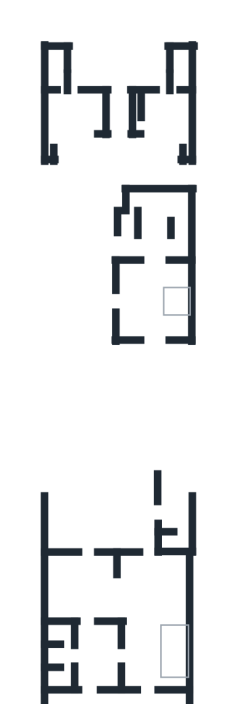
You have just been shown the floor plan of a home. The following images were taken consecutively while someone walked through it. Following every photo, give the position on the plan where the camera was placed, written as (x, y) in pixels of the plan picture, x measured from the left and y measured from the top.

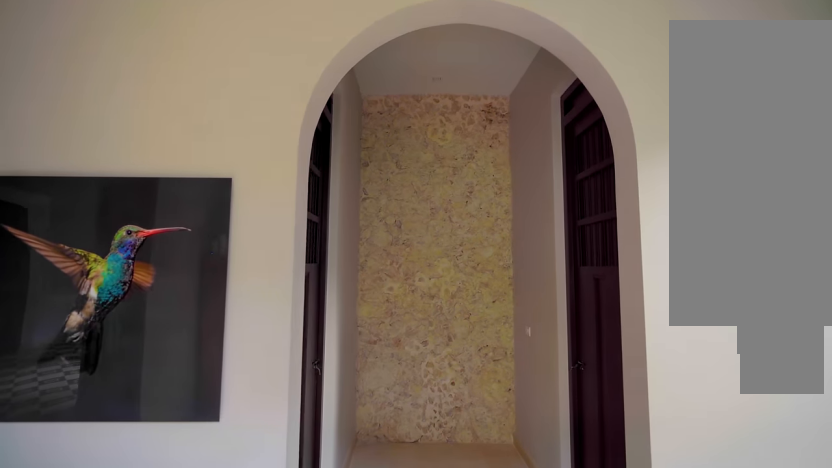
(103, 657)
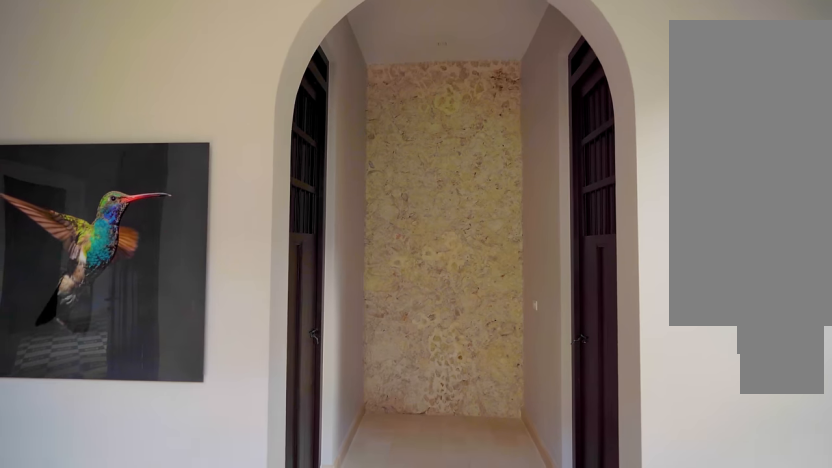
(103, 657)
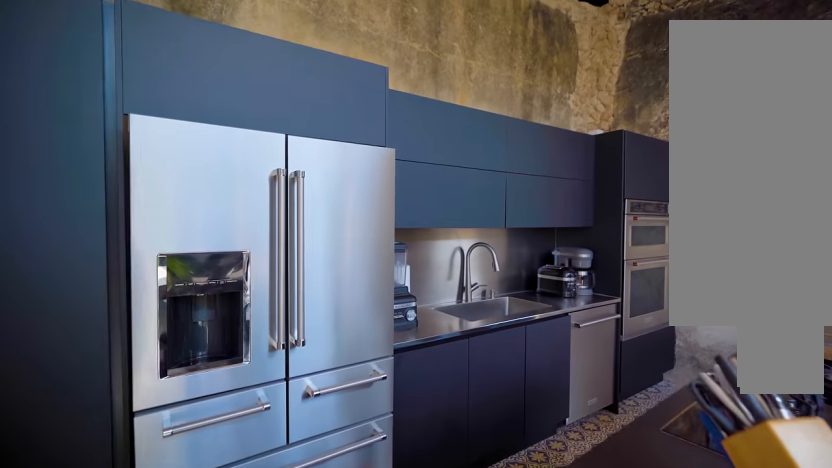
(104, 571)
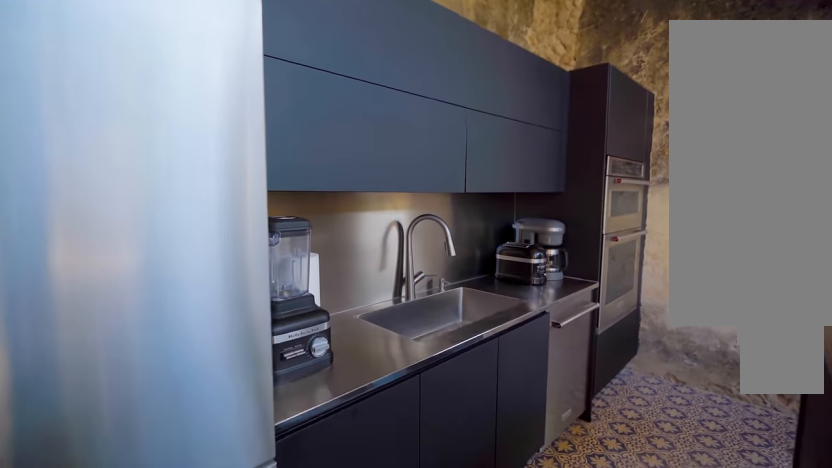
(71, 605)
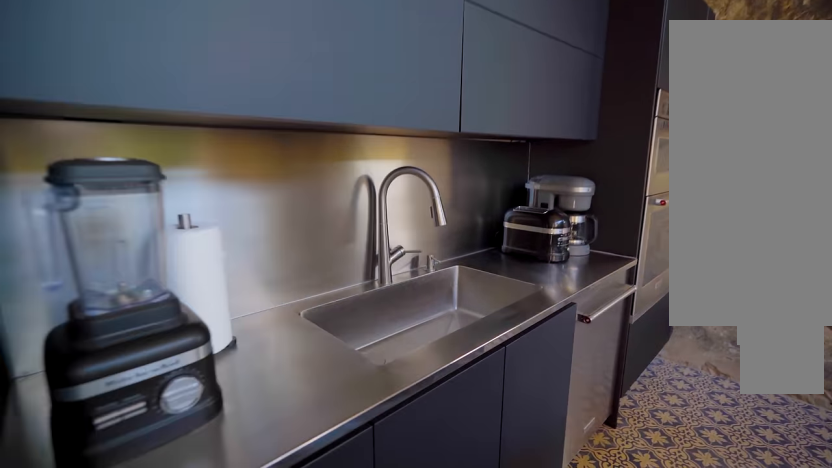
(71, 605)
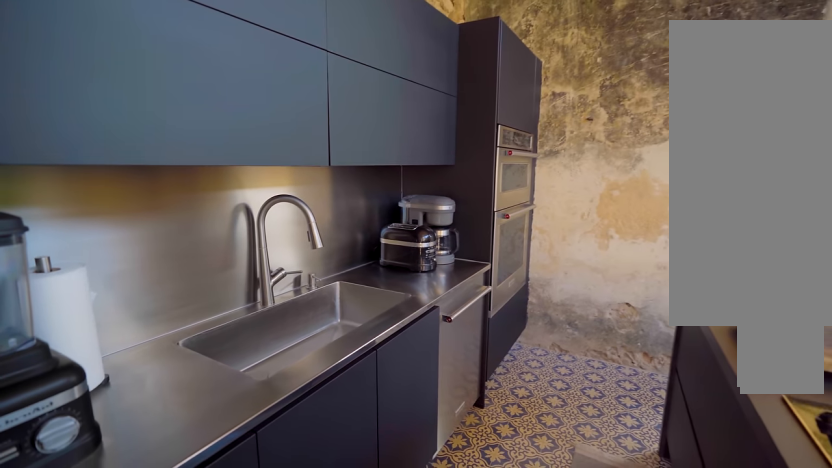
(71, 606)
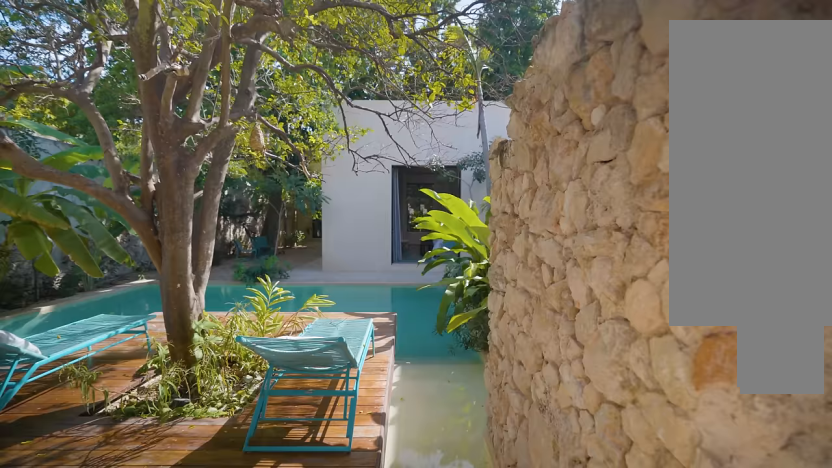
(67, 512)
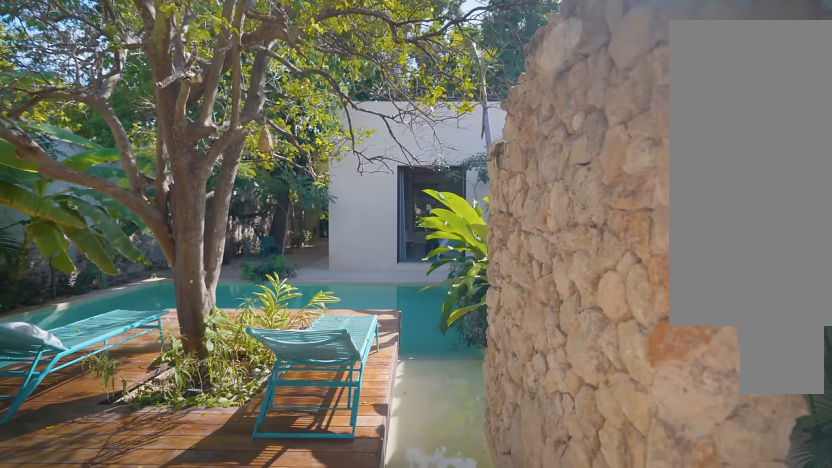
(67, 513)
